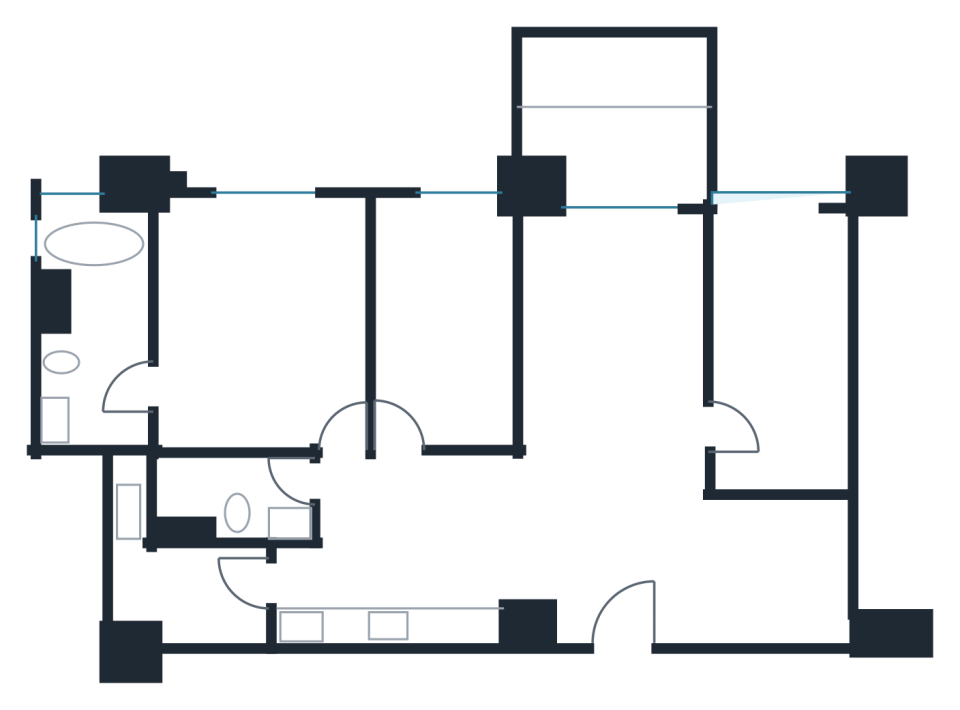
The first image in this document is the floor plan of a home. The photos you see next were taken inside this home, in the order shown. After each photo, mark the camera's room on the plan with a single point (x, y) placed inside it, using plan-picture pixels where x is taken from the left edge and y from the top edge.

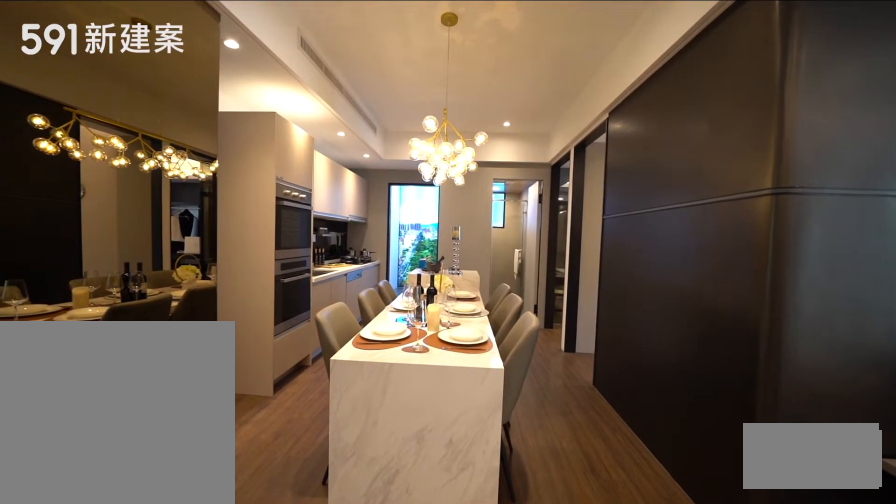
(448, 514)
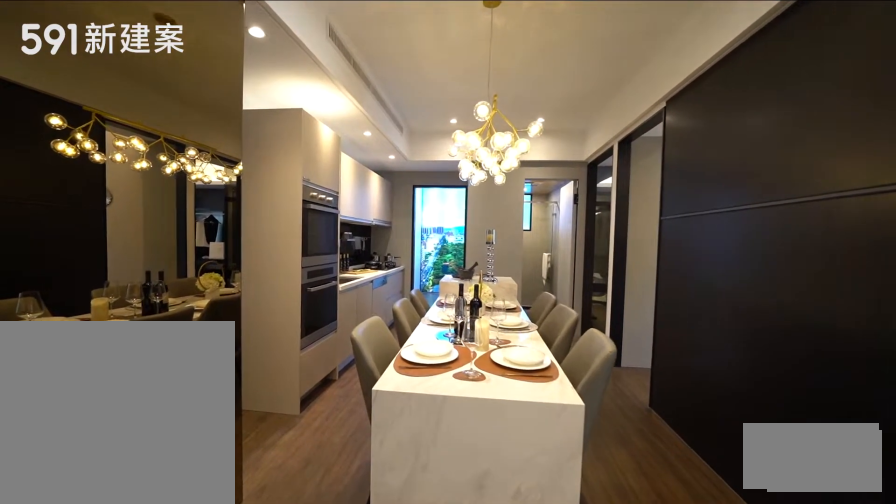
(448, 514)
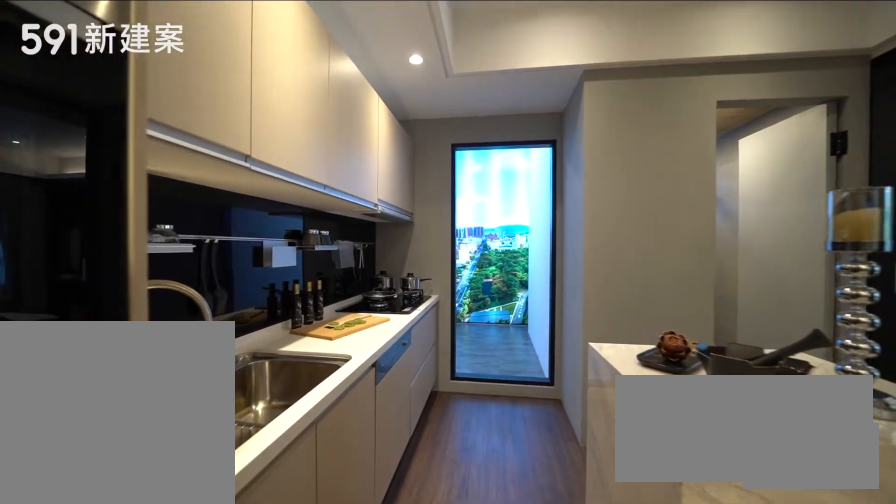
(375, 605)
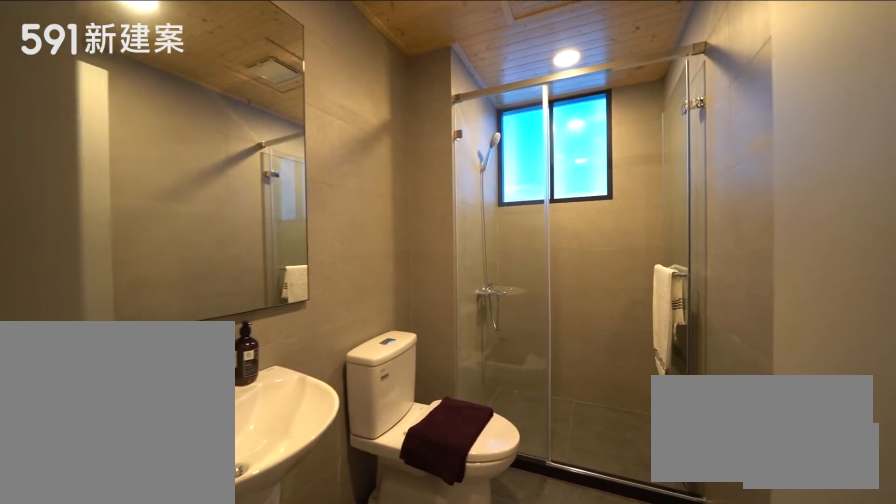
(226, 501)
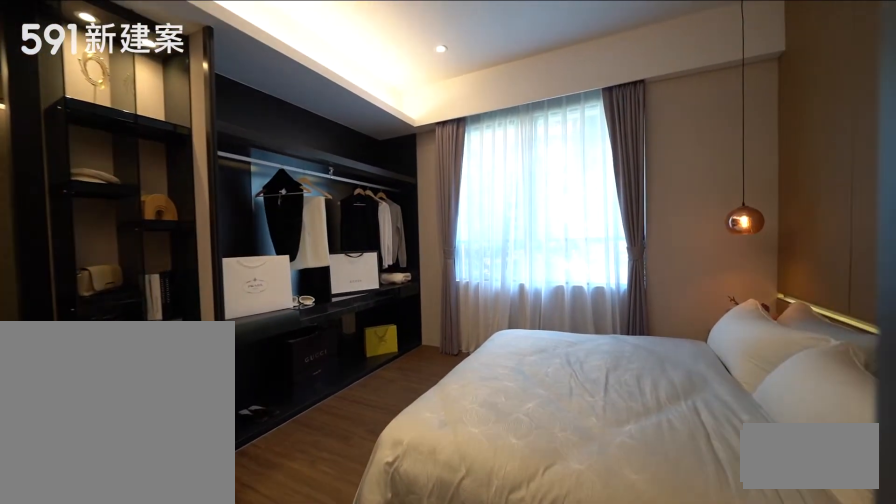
(262, 317)
